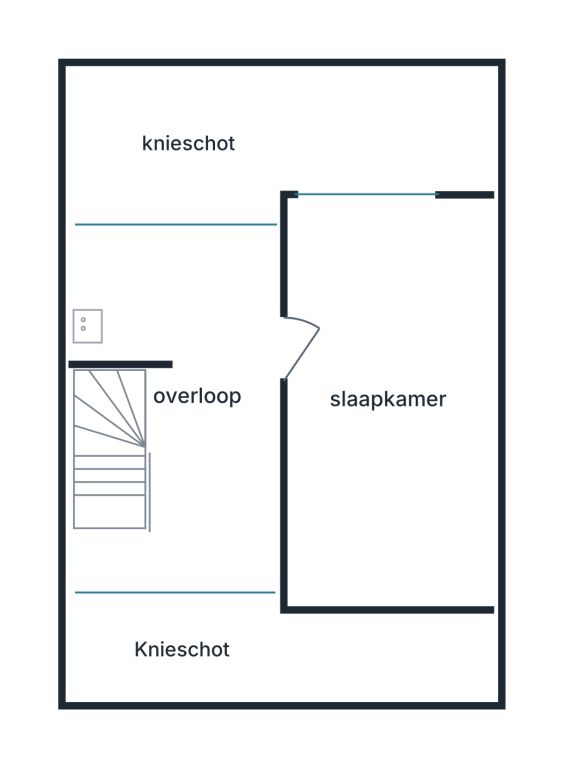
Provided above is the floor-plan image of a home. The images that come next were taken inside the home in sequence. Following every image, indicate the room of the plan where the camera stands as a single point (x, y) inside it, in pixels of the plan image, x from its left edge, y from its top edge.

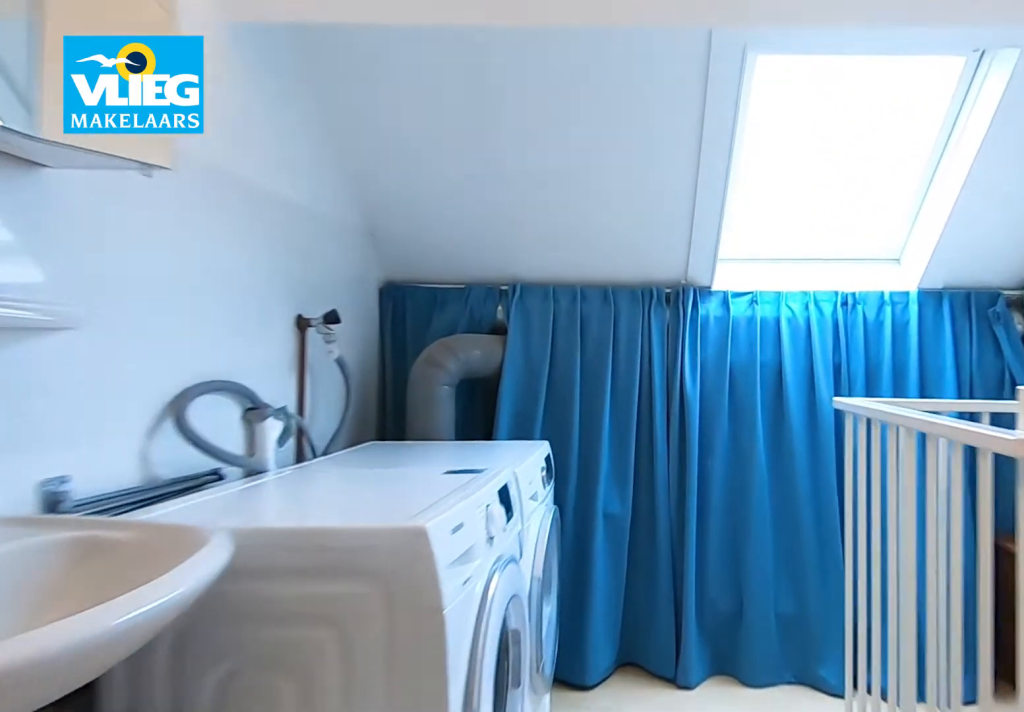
(179, 411)
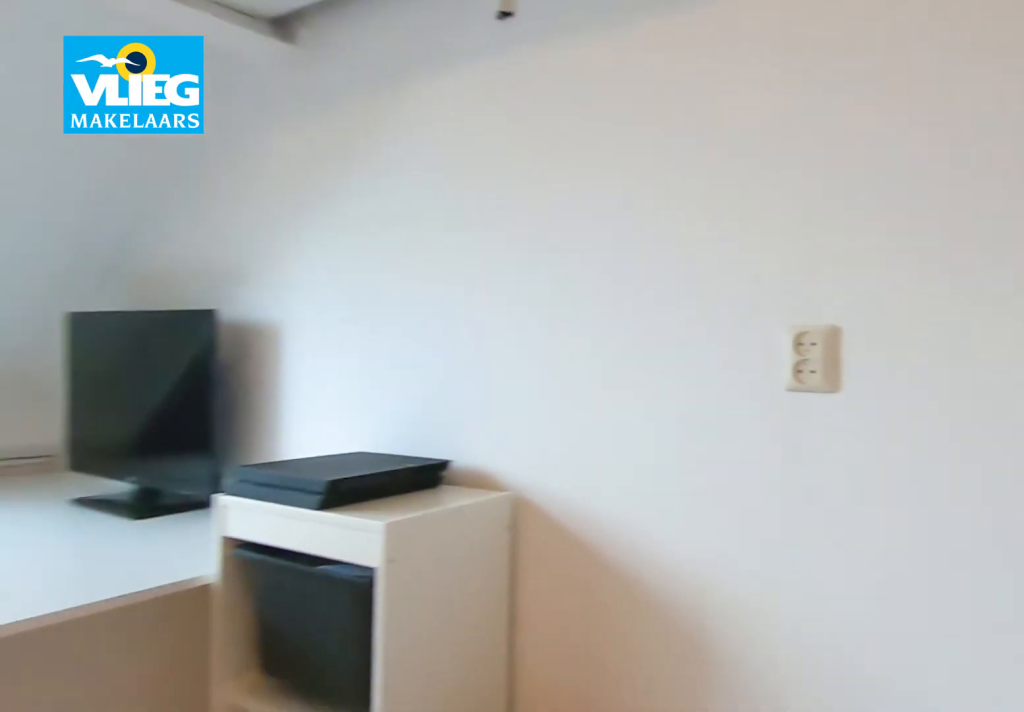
(388, 470)
